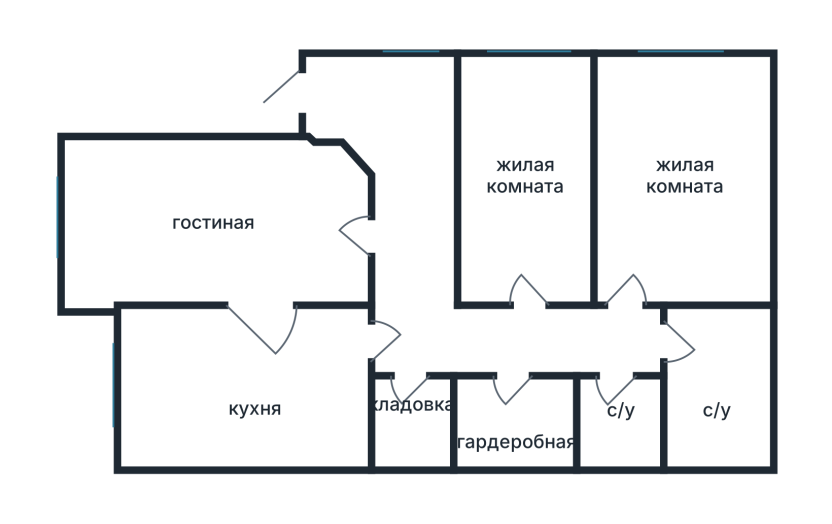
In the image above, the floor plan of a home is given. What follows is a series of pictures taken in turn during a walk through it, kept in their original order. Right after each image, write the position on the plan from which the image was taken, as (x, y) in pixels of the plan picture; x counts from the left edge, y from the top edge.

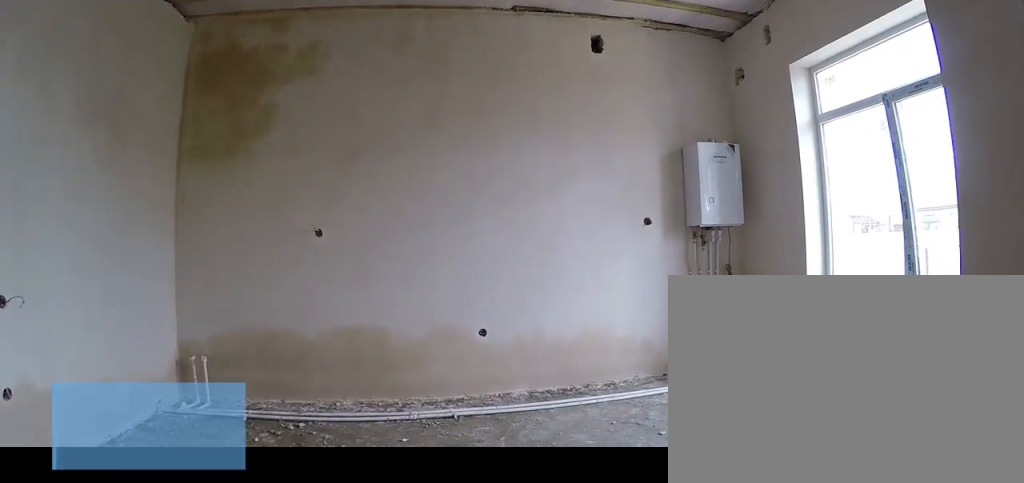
(256, 408)
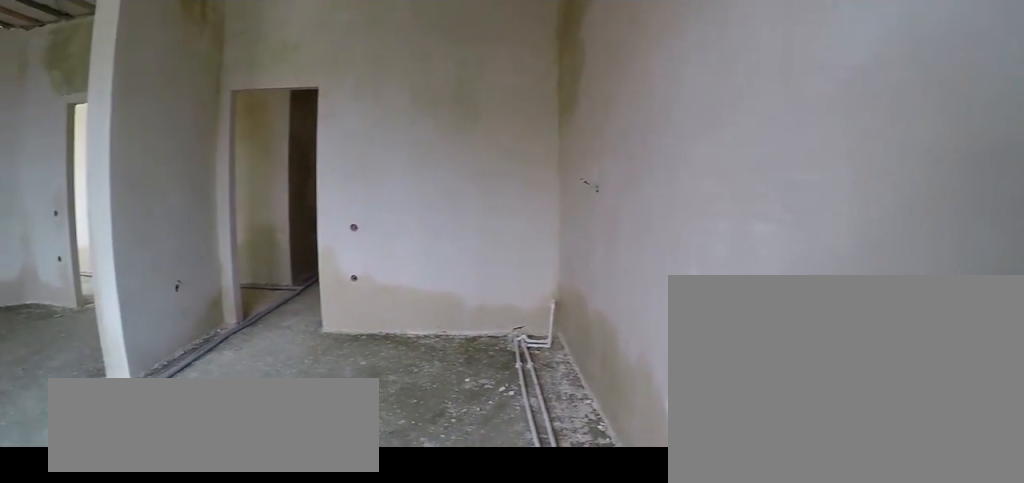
(167, 430)
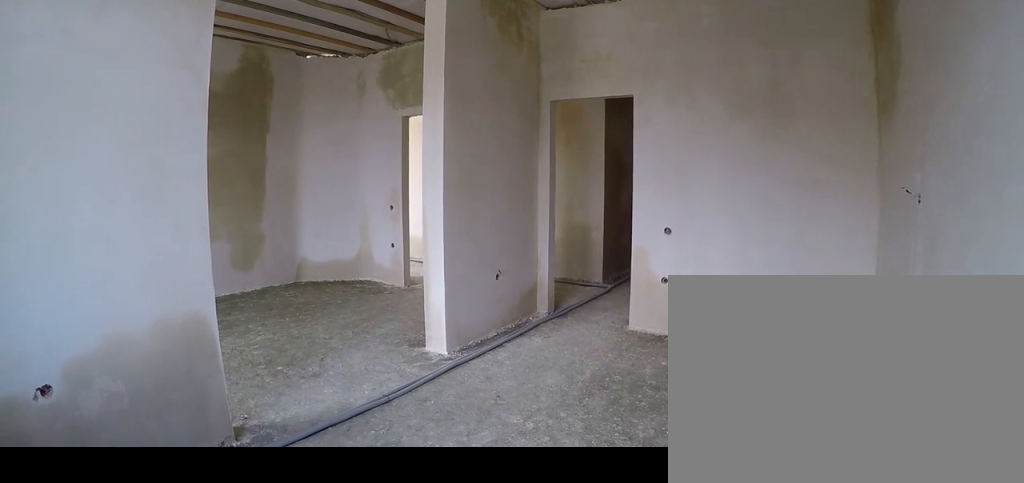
(168, 430)
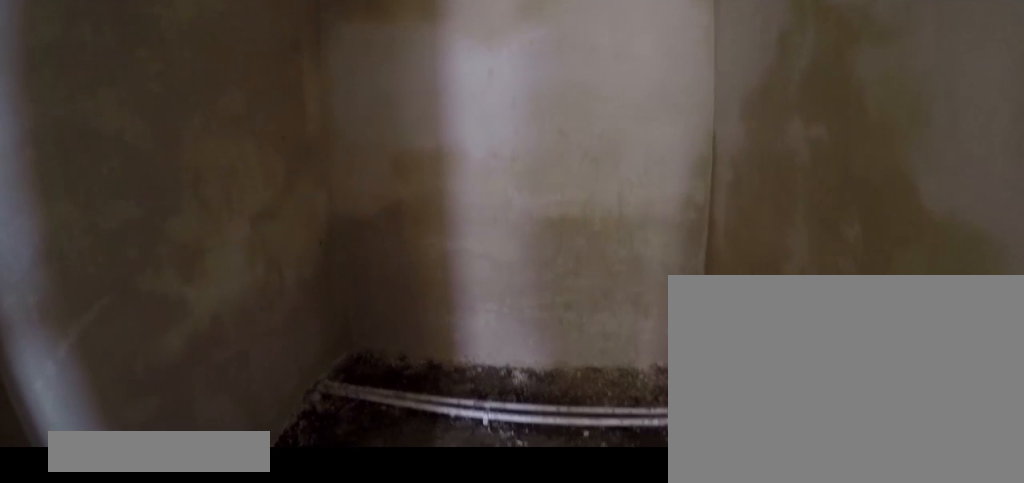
(412, 368)
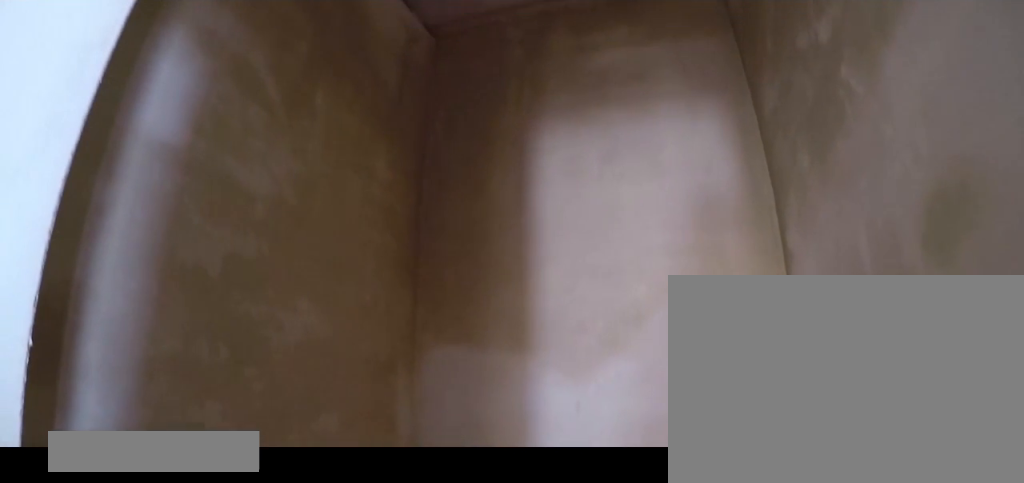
(409, 402)
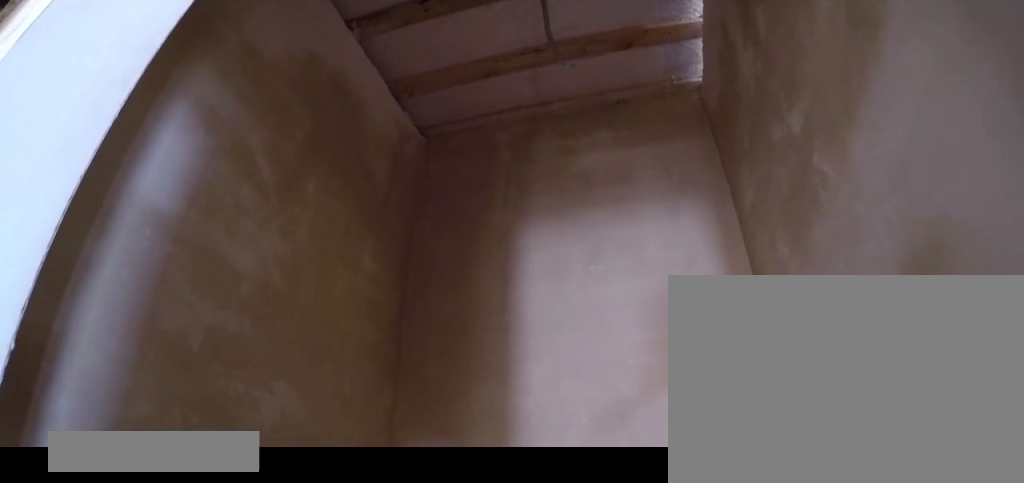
(412, 368)
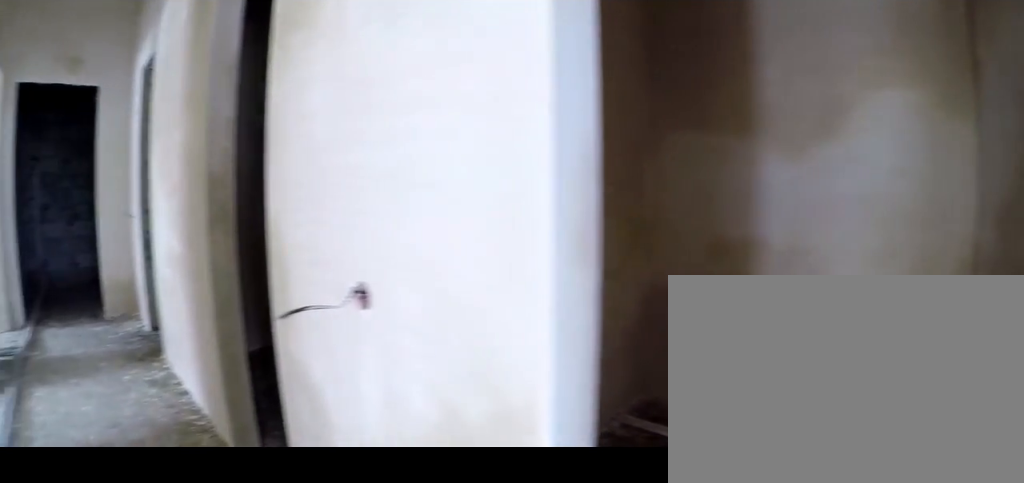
(445, 340)
